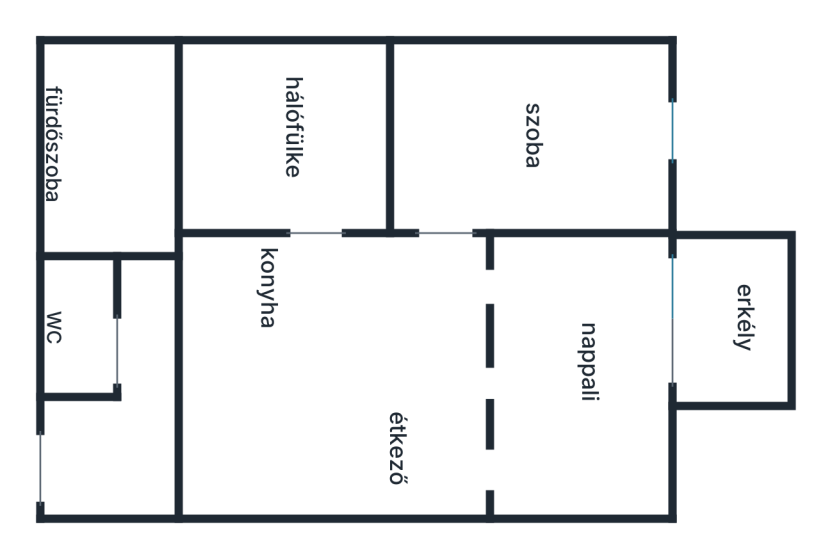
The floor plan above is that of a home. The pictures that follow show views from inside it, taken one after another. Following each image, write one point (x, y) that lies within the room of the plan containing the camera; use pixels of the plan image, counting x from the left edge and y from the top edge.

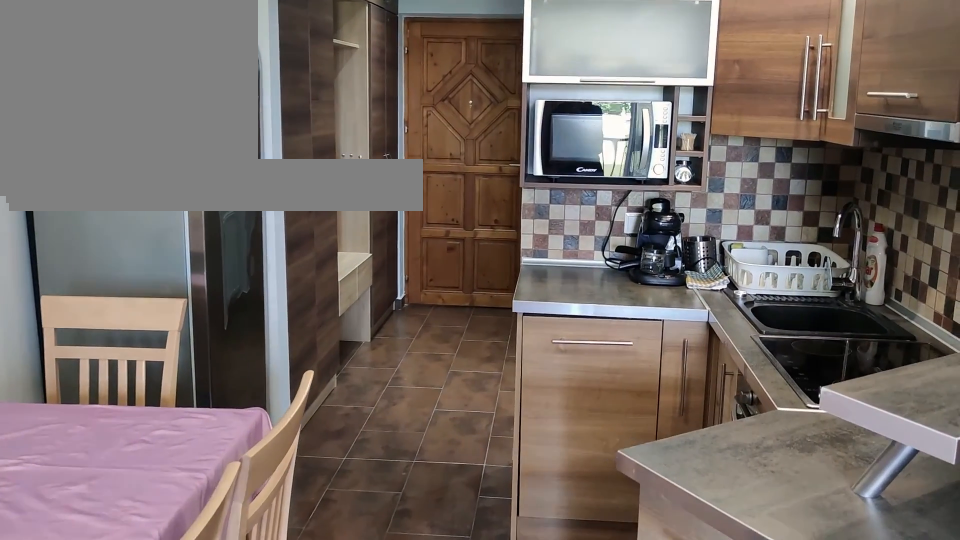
(326, 387)
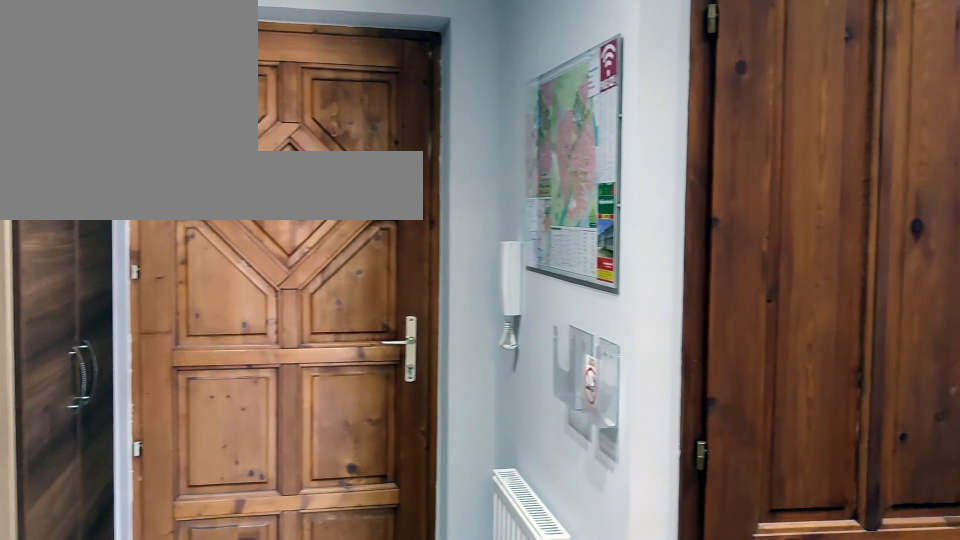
(76, 451)
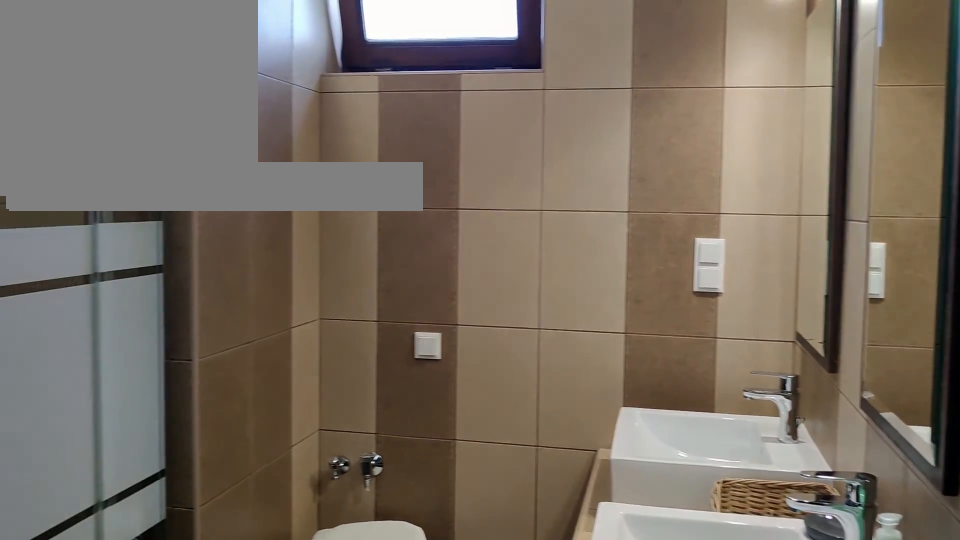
(75, 148)
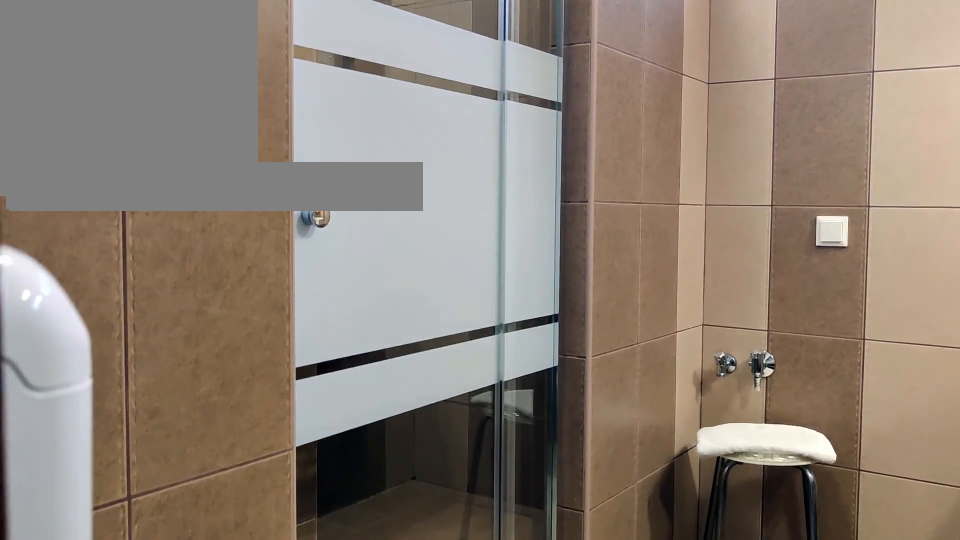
(75, 148)
